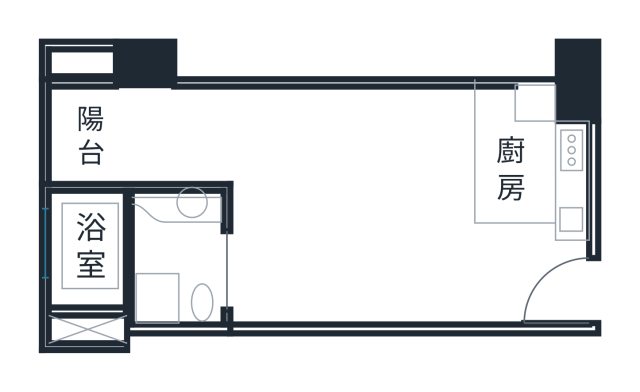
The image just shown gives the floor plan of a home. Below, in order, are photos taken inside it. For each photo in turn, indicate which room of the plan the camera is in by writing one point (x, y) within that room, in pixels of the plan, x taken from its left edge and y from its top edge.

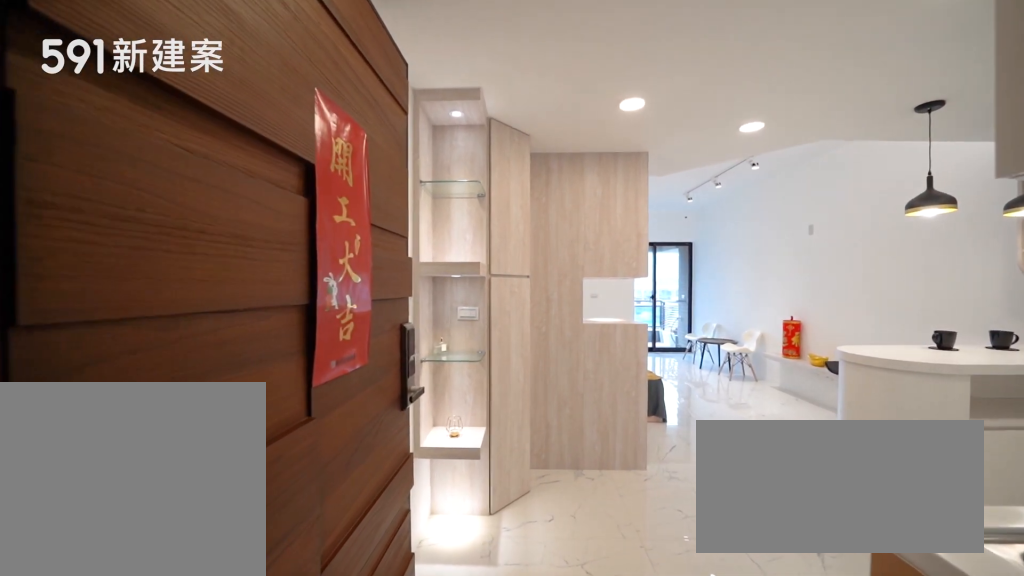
(530, 290)
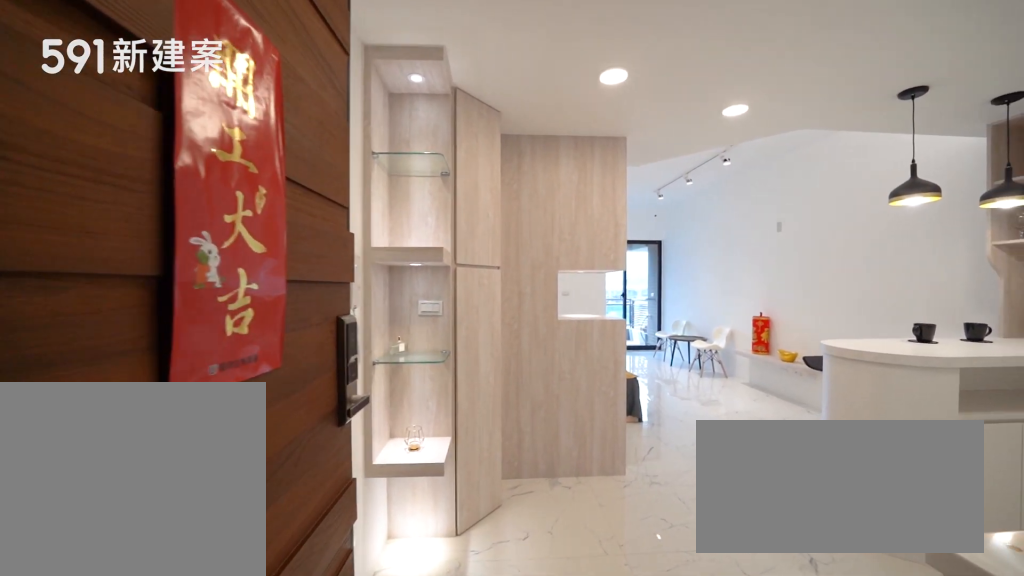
(530, 290)
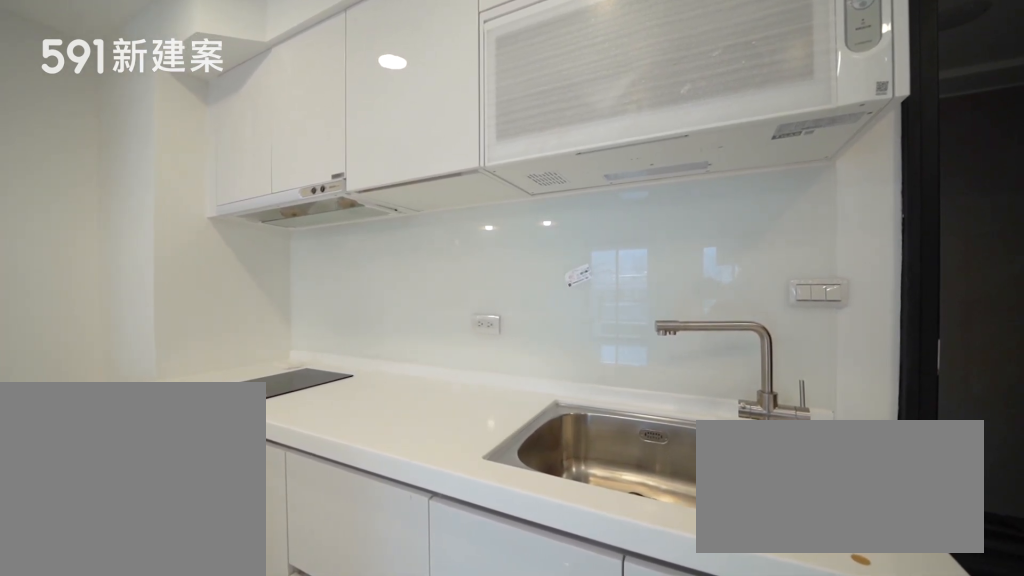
(530, 170)
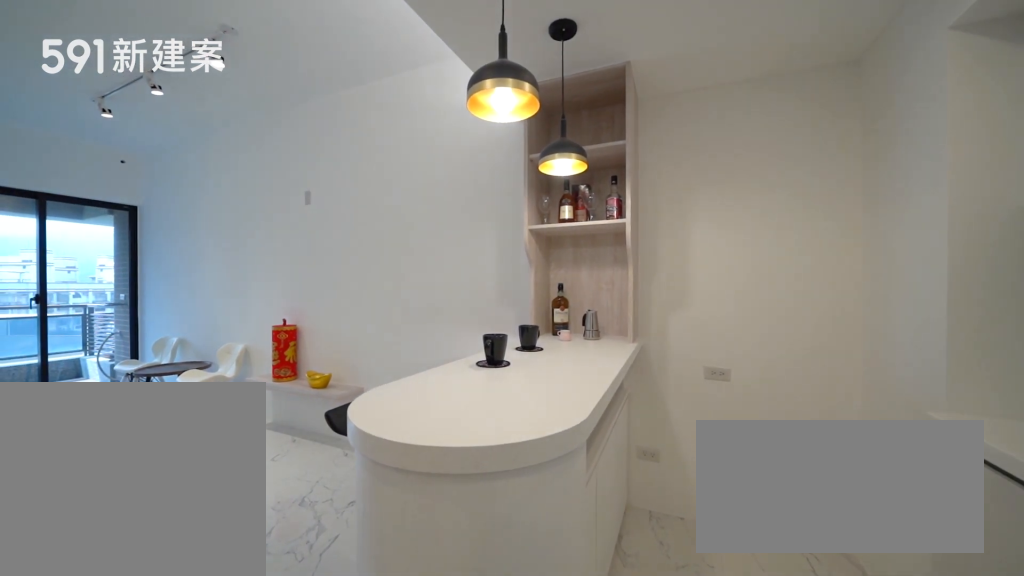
(431, 139)
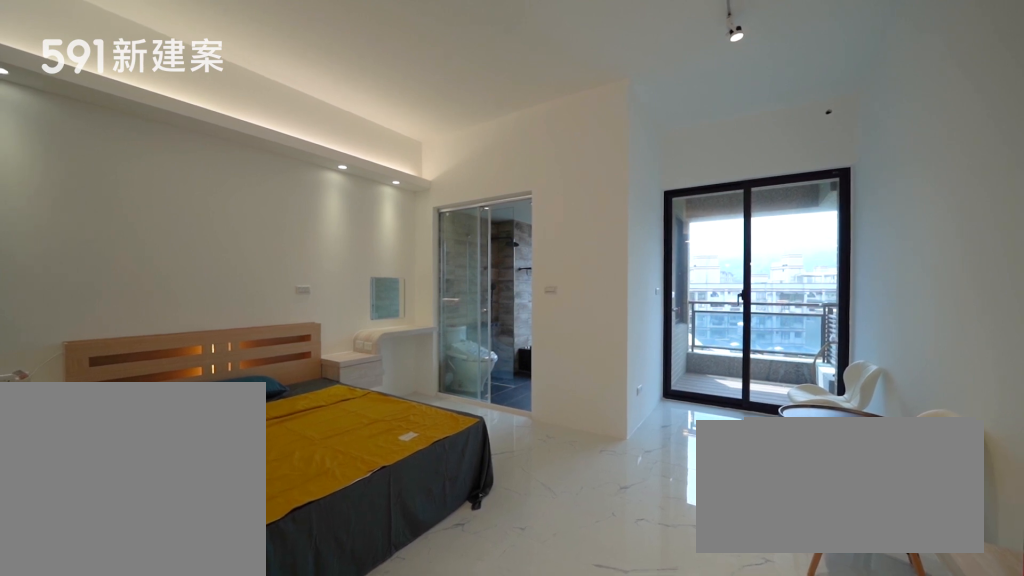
(332, 200)
